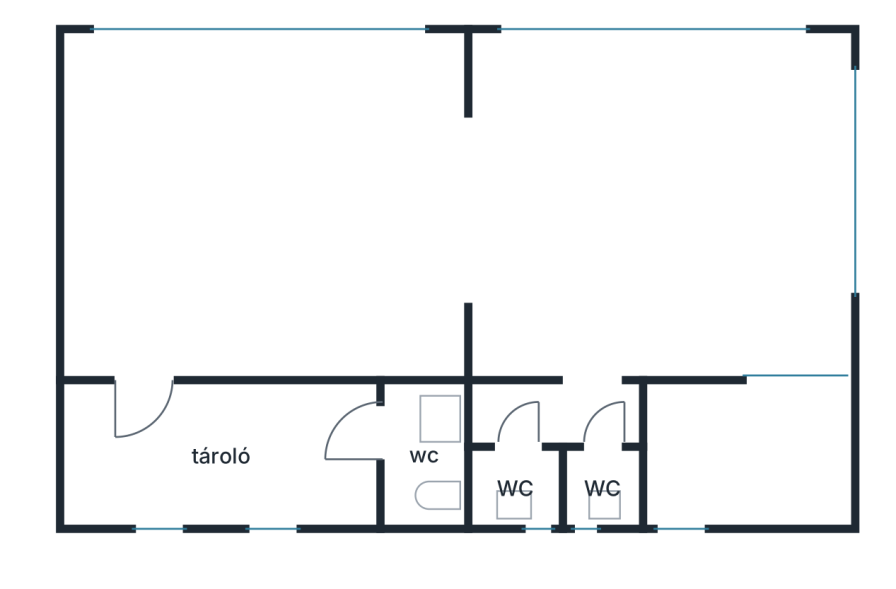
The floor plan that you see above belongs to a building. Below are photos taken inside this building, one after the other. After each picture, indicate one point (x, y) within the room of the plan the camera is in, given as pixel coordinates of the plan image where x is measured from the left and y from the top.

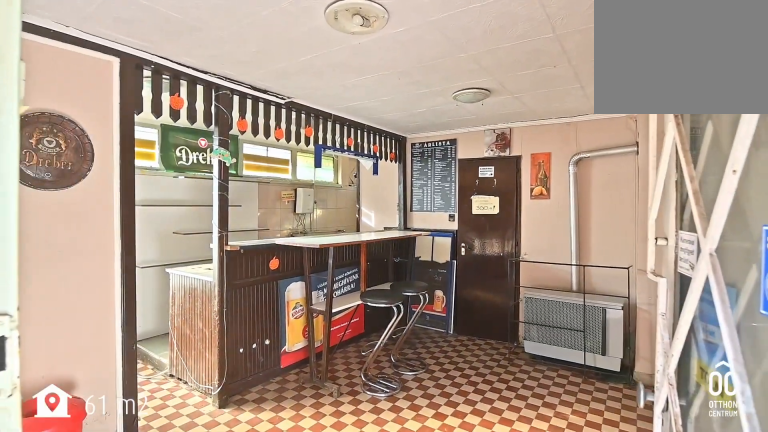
(574, 74)
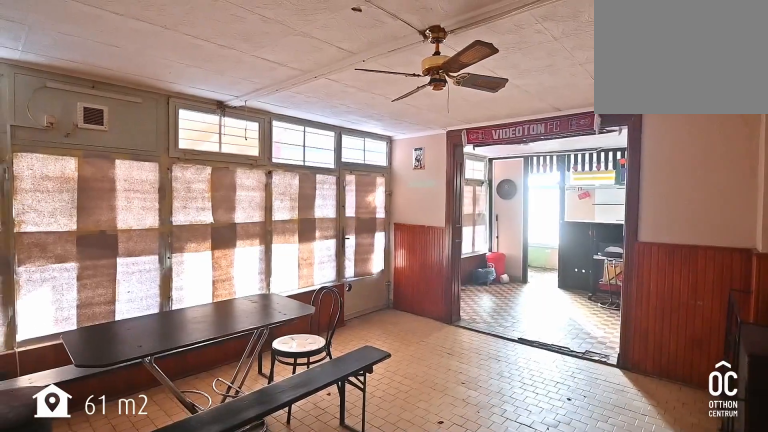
(271, 201)
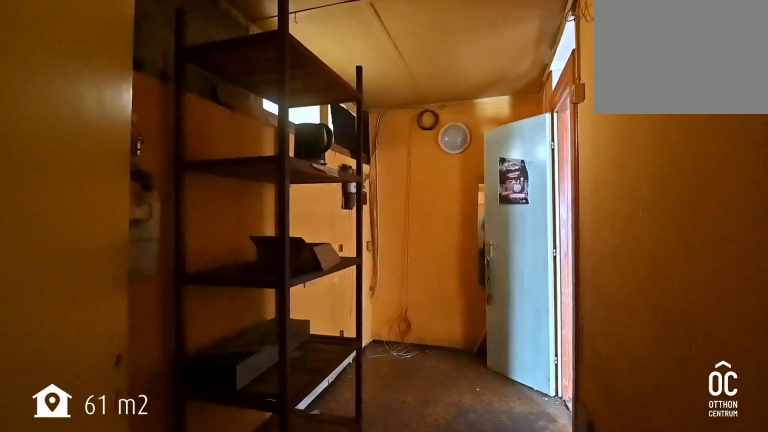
(242, 455)
